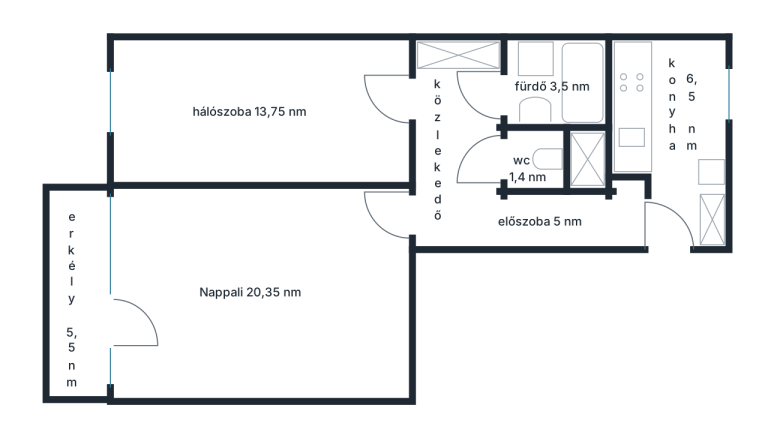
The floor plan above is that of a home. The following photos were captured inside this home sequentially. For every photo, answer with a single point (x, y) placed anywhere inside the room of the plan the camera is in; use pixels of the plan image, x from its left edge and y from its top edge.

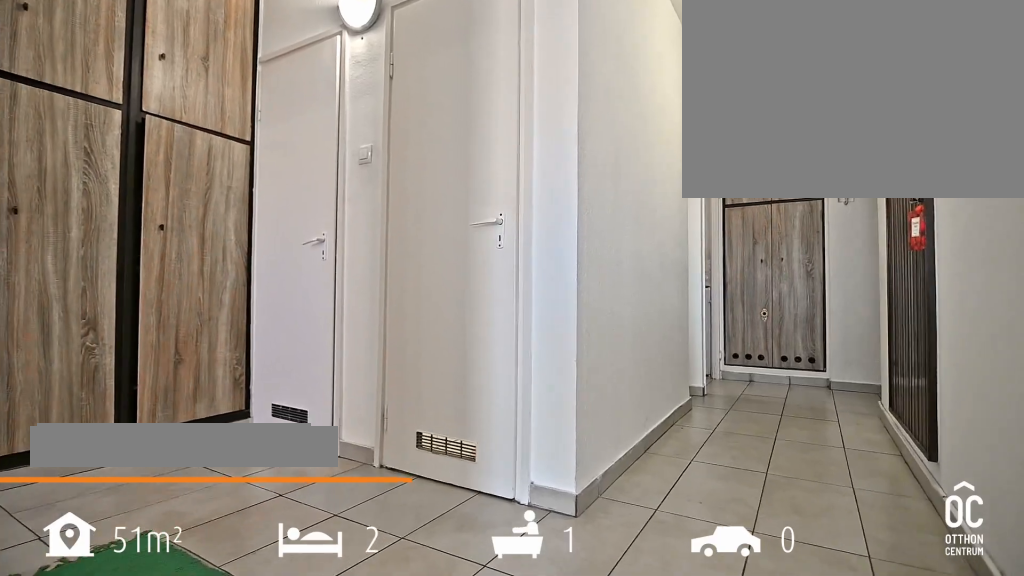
(454, 210)
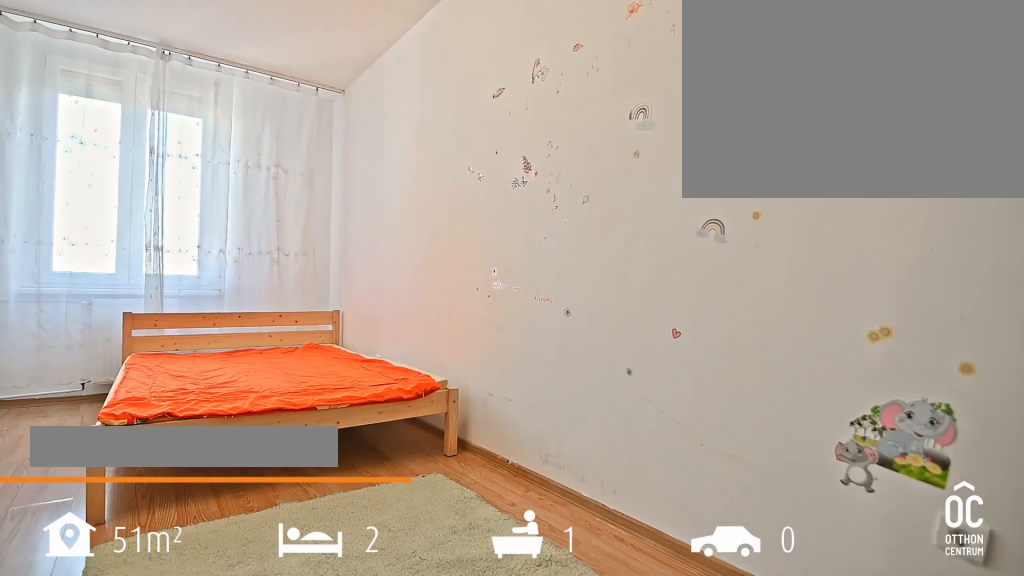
(261, 114)
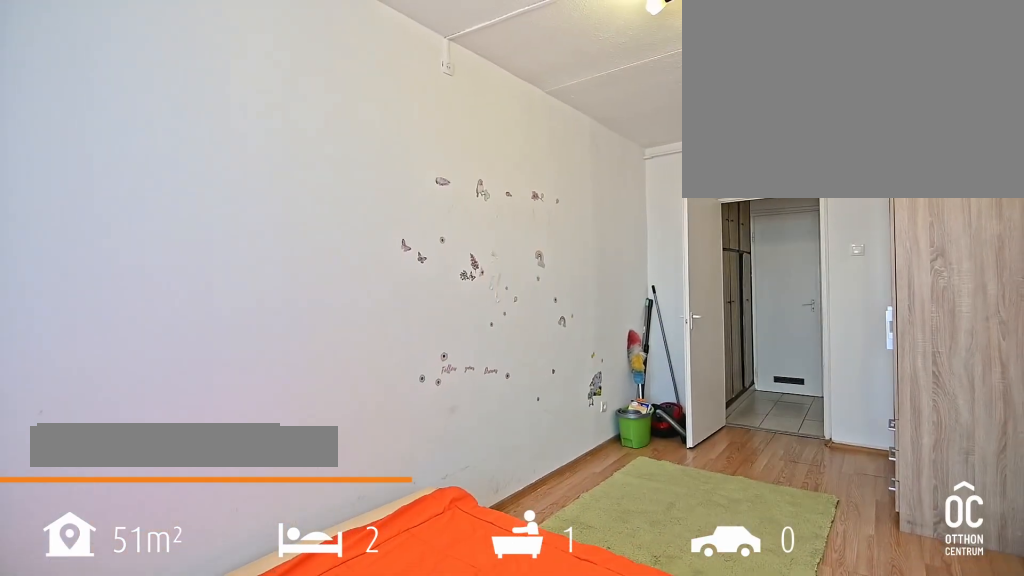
(261, 114)
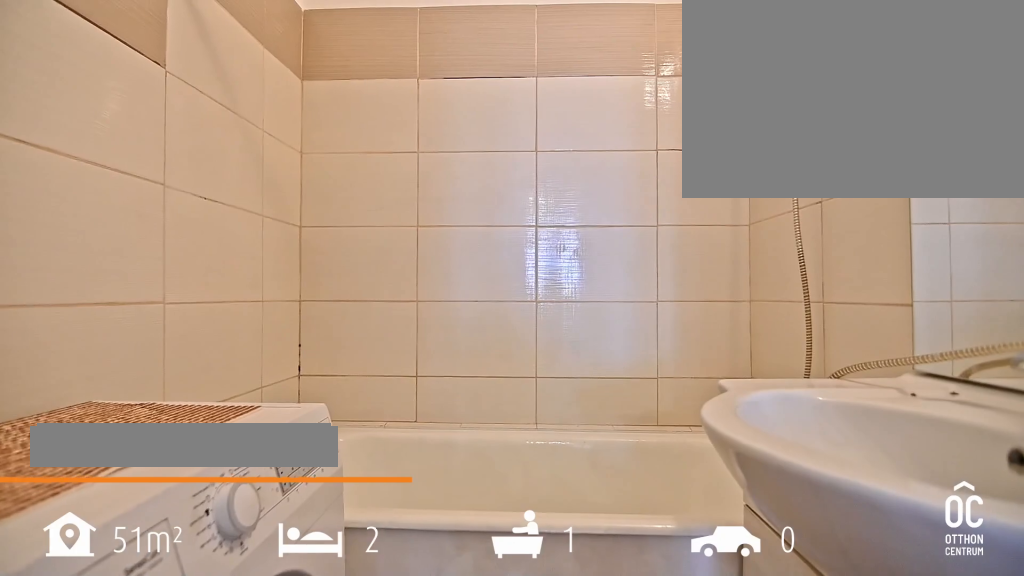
(552, 81)
